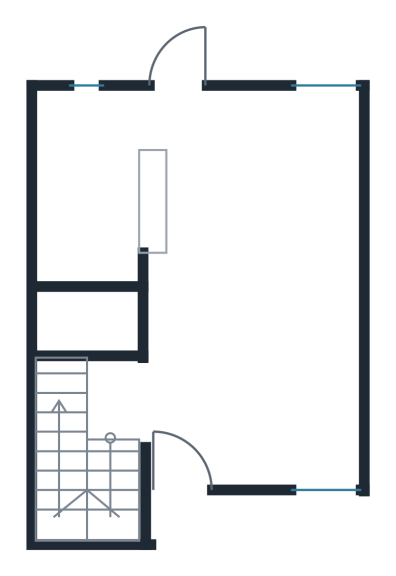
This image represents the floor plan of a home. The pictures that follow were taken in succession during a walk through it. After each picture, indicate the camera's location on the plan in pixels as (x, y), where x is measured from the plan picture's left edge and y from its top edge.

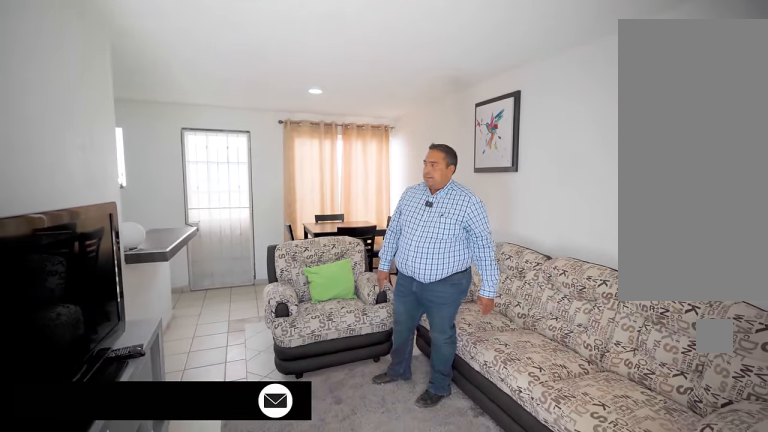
(195, 434)
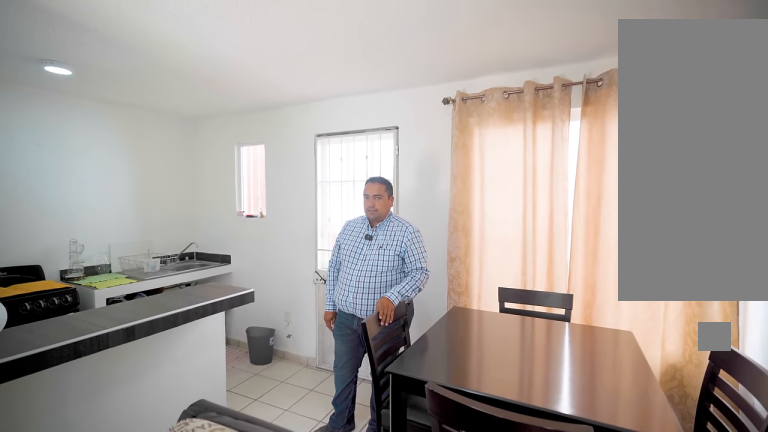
(198, 238)
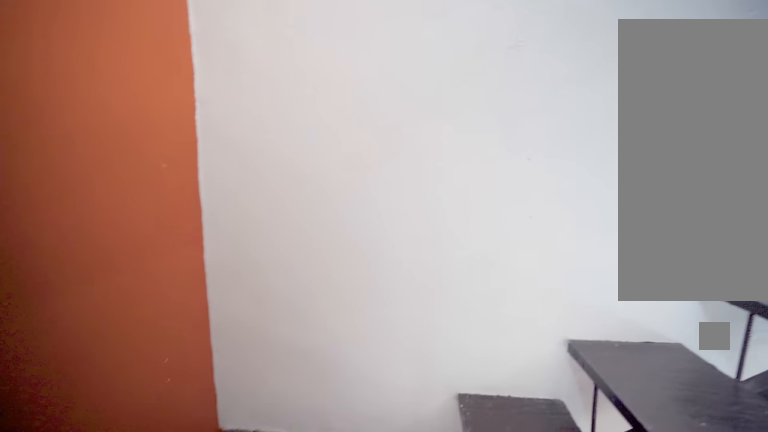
(142, 396)
